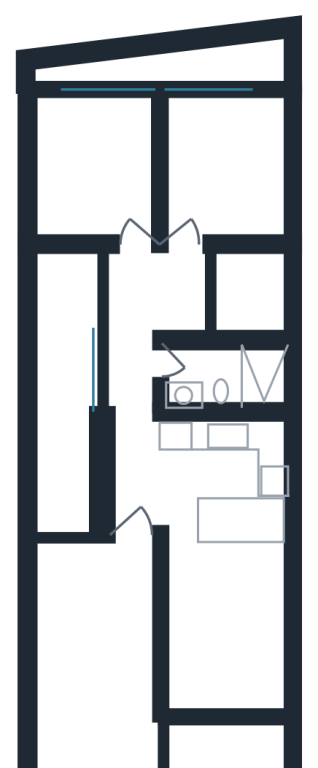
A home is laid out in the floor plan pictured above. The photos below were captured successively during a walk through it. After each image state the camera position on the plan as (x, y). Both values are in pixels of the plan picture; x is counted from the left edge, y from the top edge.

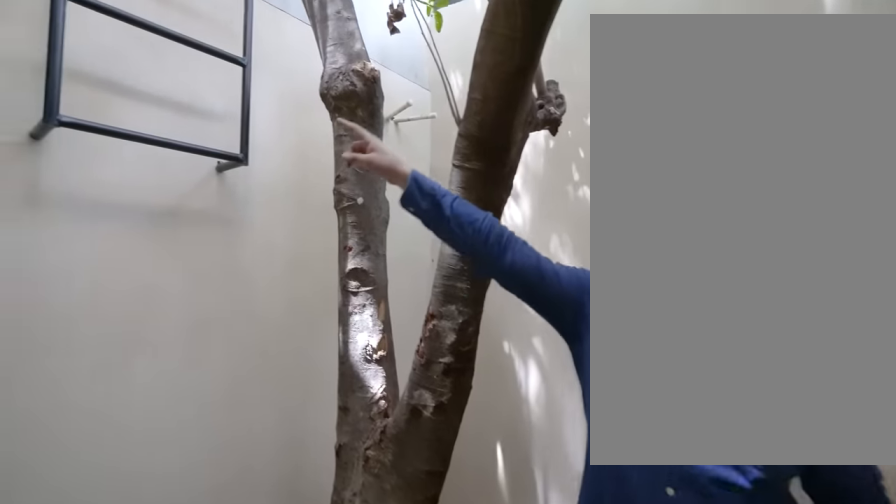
(222, 311)
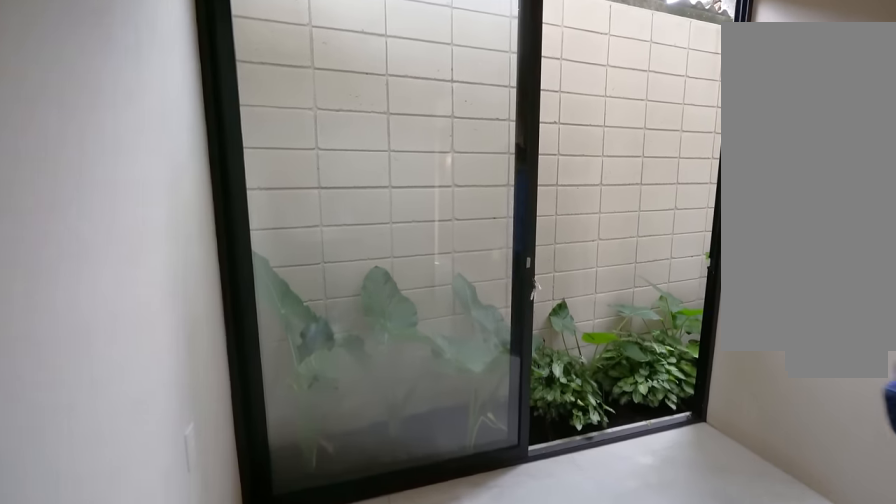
(98, 184)
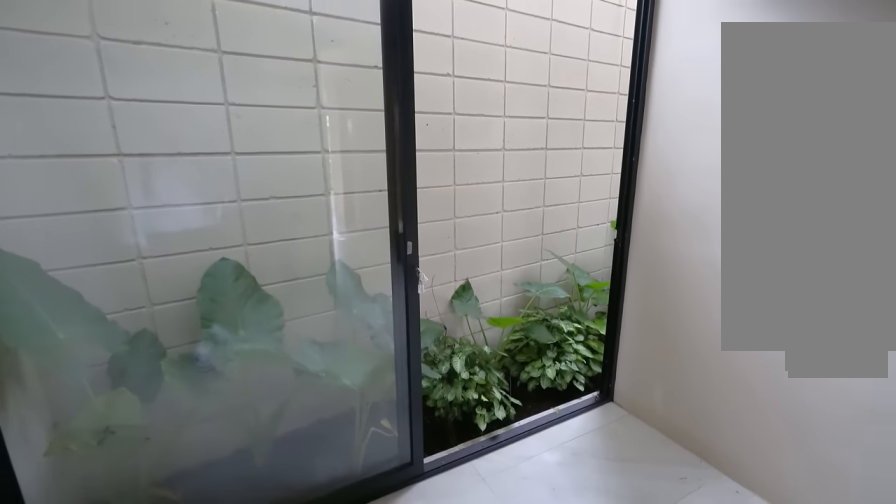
(103, 96)
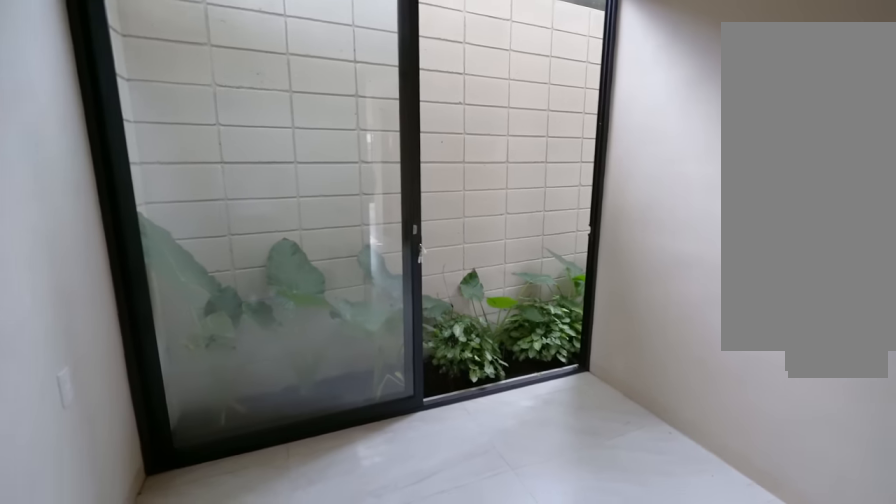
(102, 97)
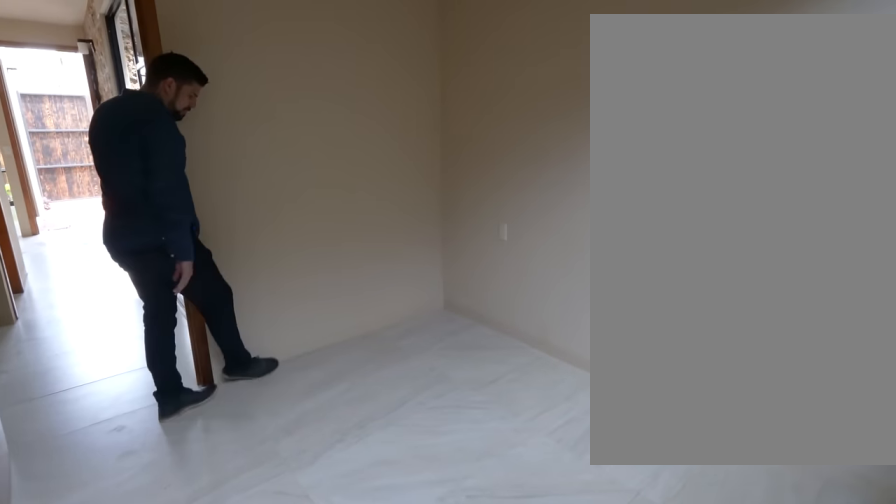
(91, 155)
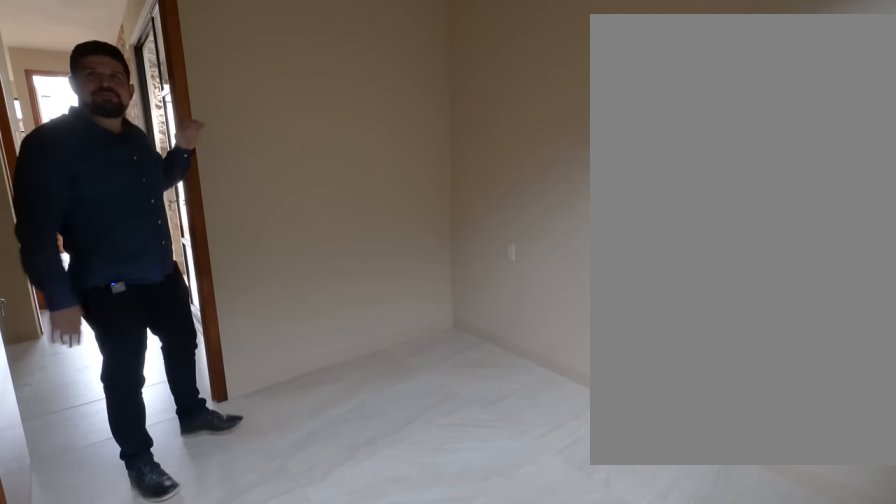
(91, 155)
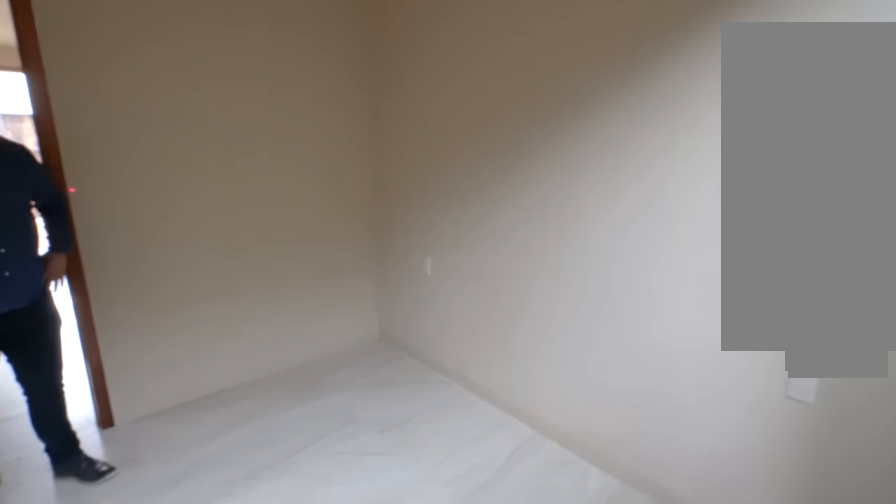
(125, 135)
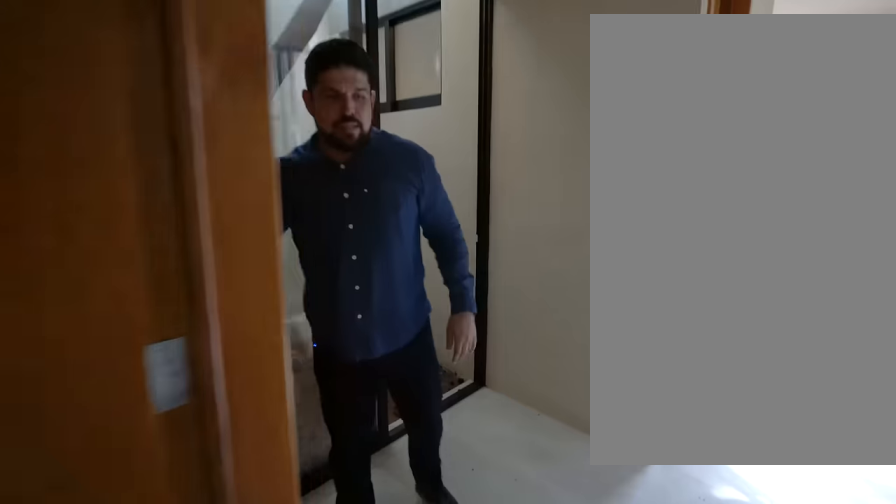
(57, 222)
